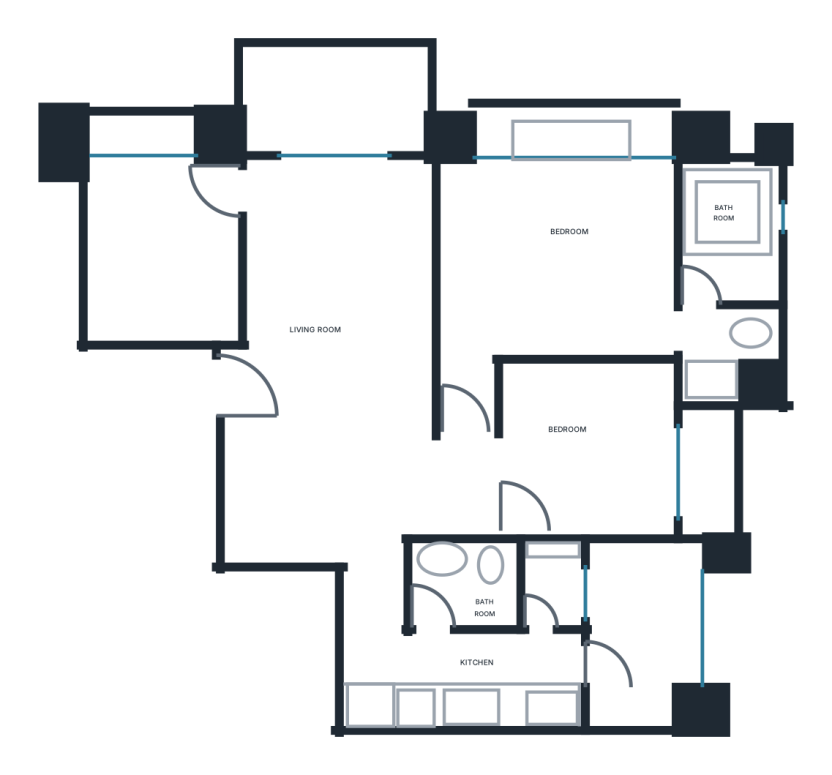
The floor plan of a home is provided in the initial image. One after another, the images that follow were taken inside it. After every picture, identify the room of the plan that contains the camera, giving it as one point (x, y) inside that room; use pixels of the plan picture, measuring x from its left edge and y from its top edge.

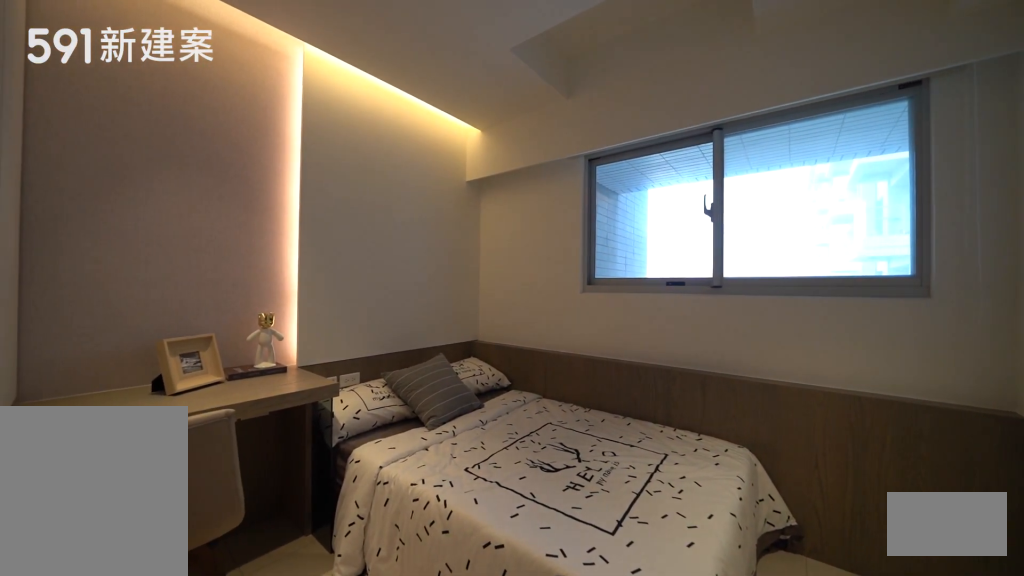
(589, 447)
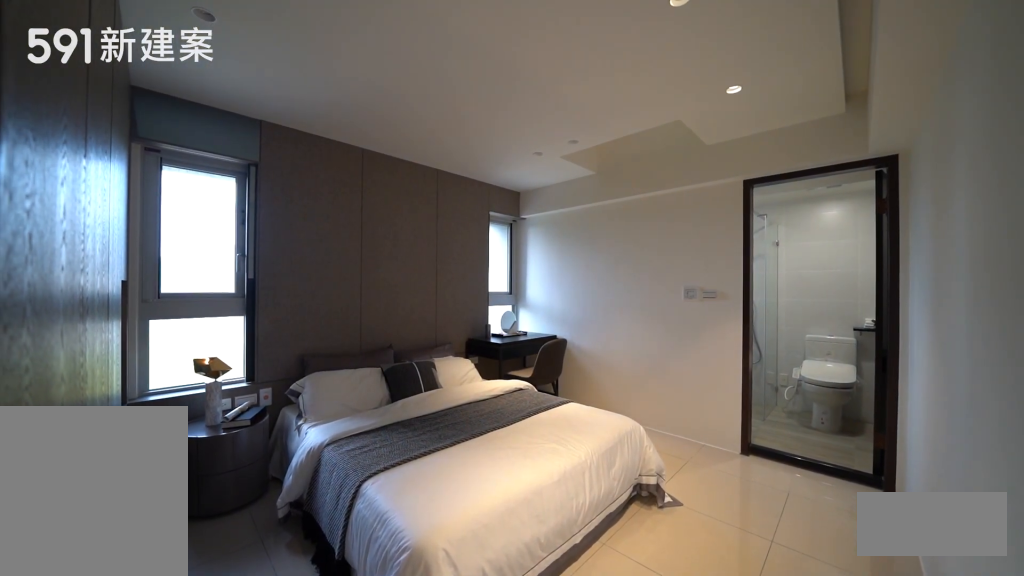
(544, 270)
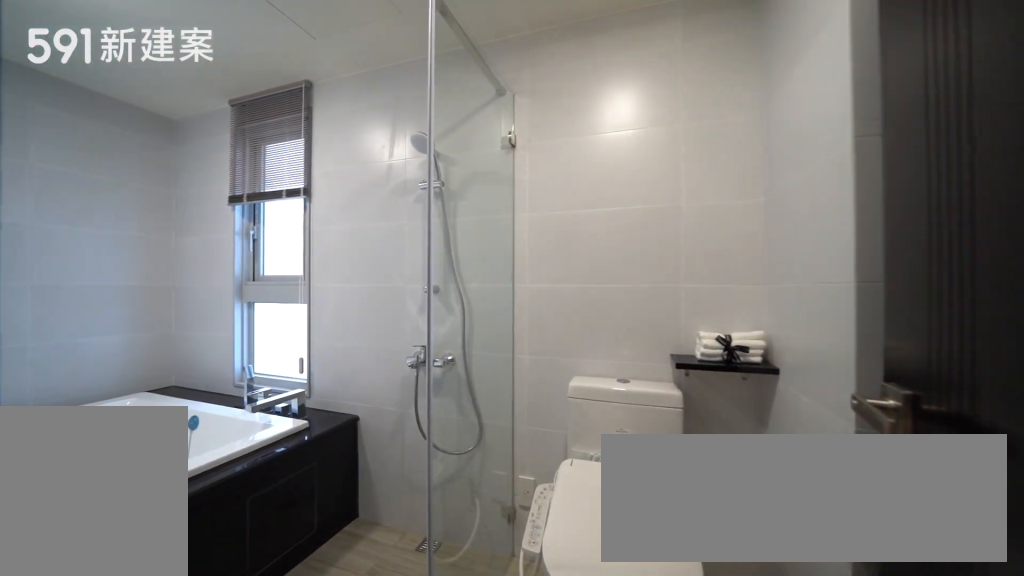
(730, 280)
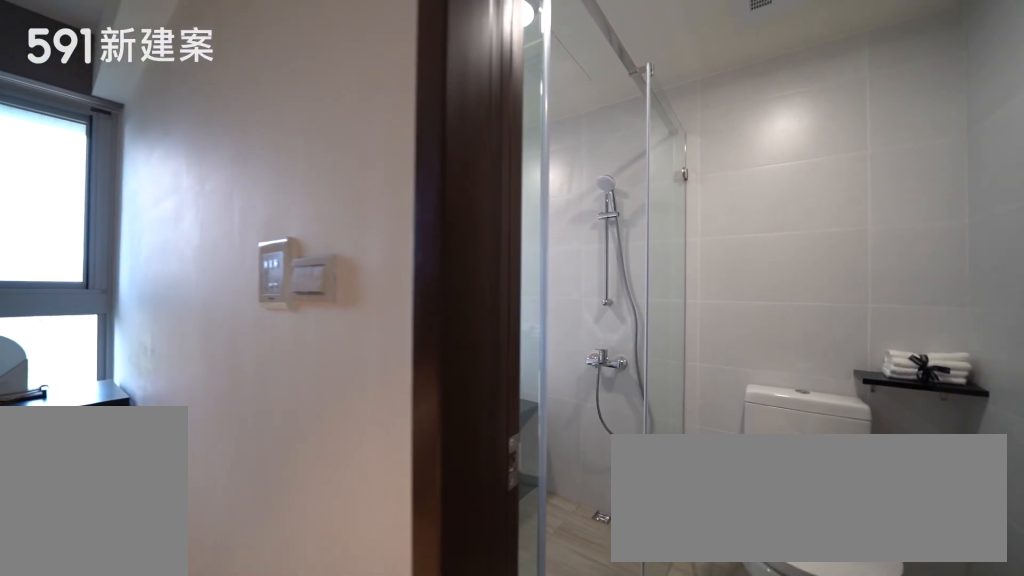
(730, 280)
